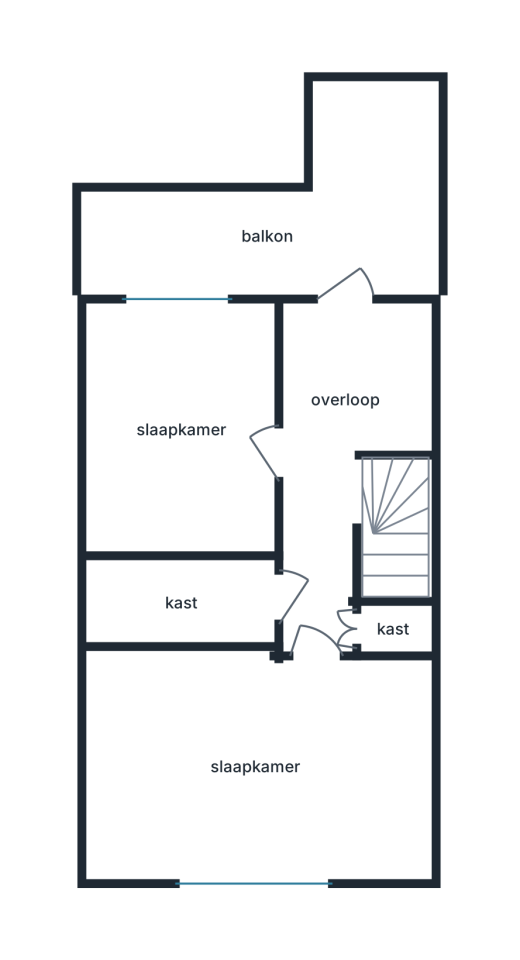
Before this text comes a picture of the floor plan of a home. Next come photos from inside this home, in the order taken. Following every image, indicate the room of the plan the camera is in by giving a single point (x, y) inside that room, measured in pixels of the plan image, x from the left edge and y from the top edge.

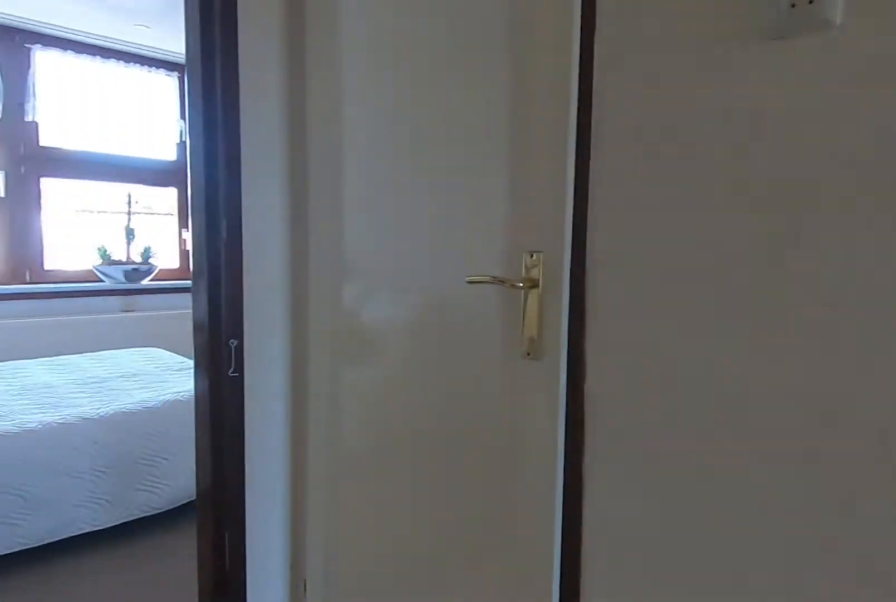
(319, 610)
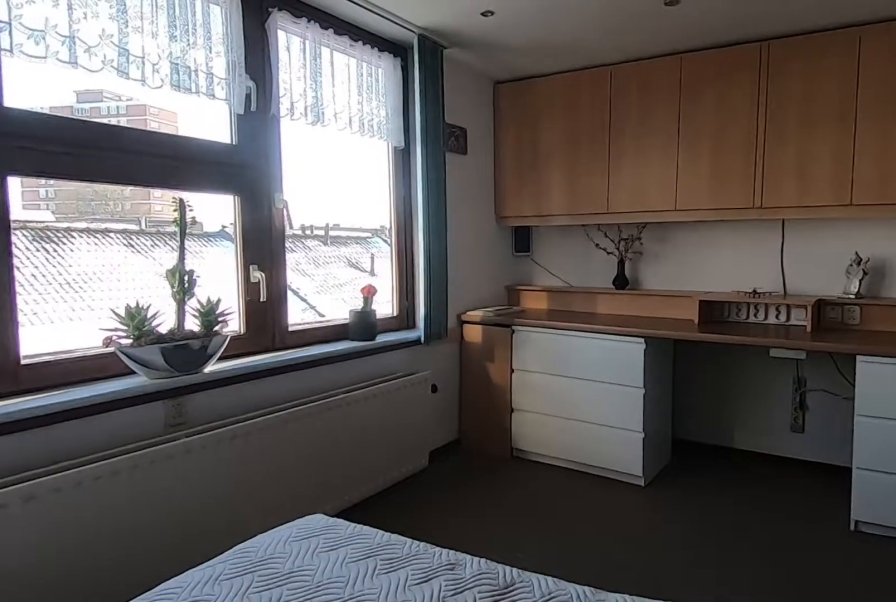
(249, 770)
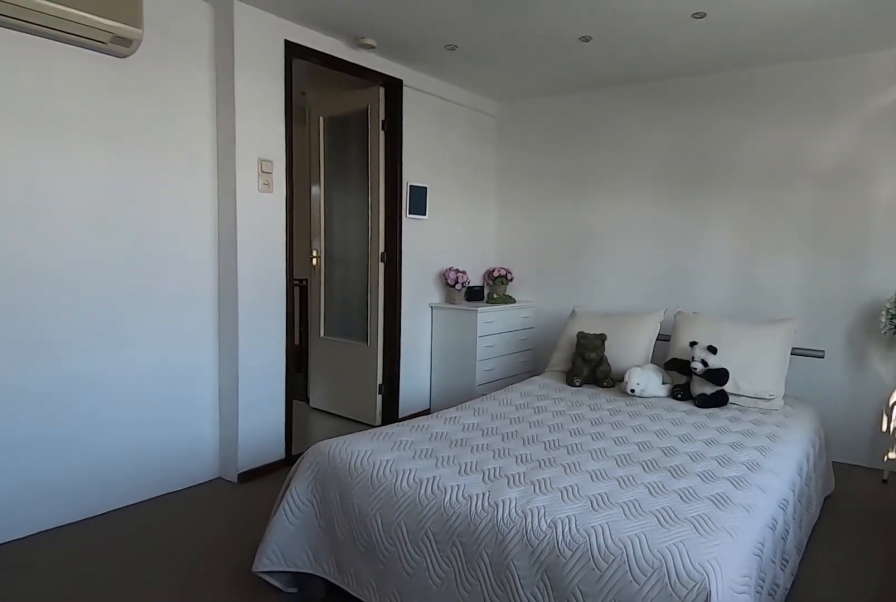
(249, 770)
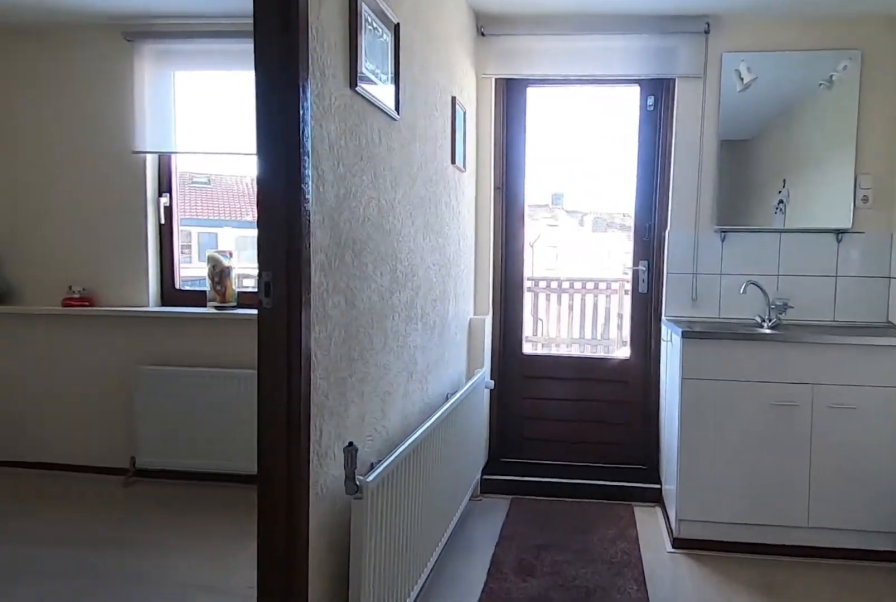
(319, 610)
